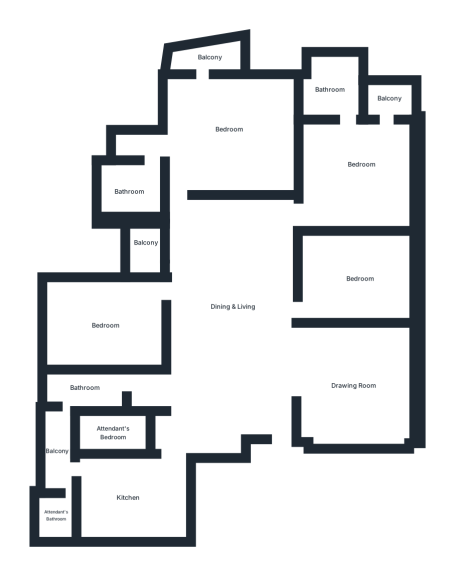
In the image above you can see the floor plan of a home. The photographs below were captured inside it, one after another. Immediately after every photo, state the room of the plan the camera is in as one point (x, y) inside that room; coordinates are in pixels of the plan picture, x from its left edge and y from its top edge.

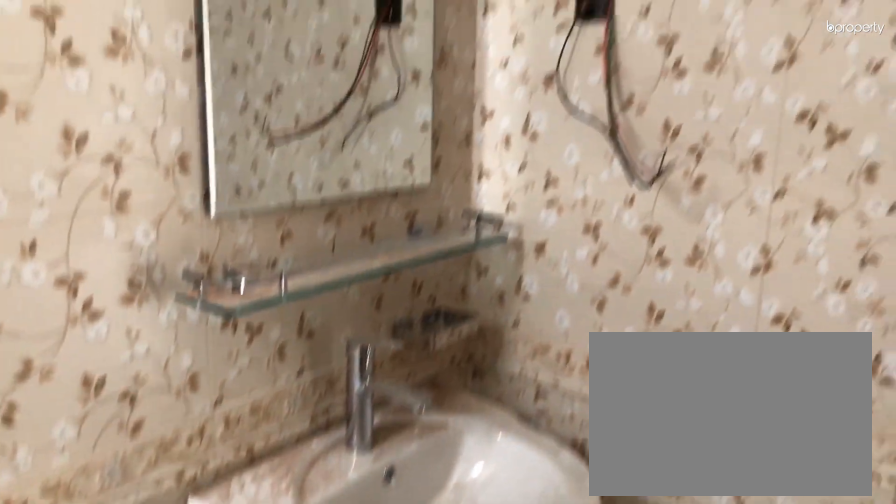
(133, 189)
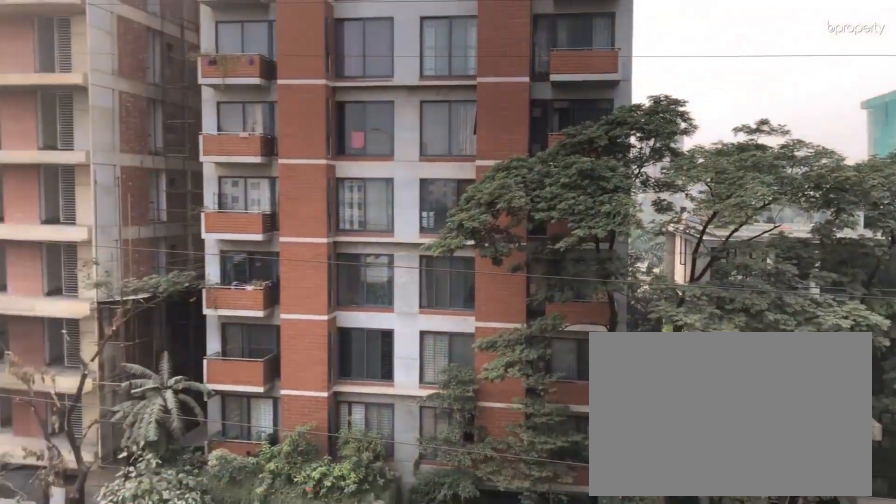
(211, 57)
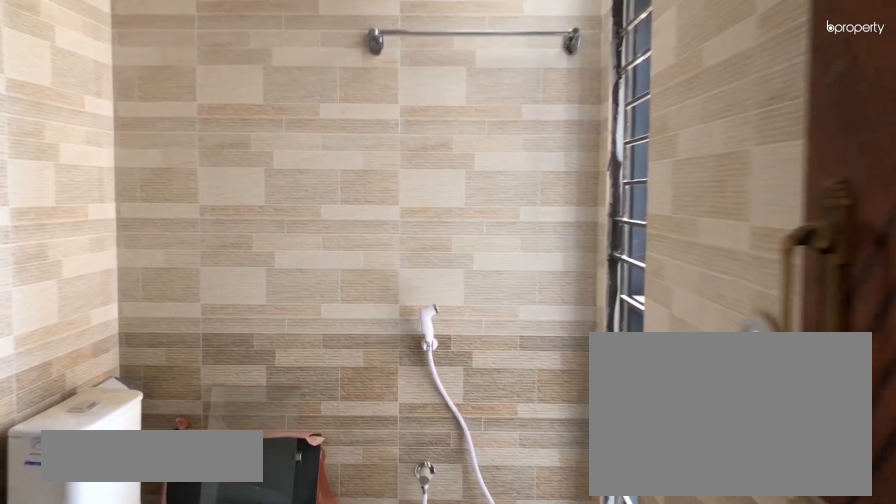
(331, 90)
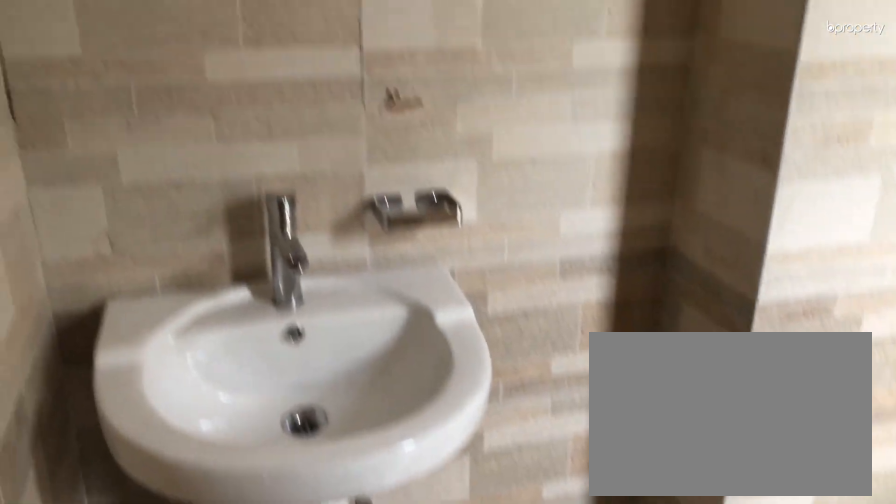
(331, 90)
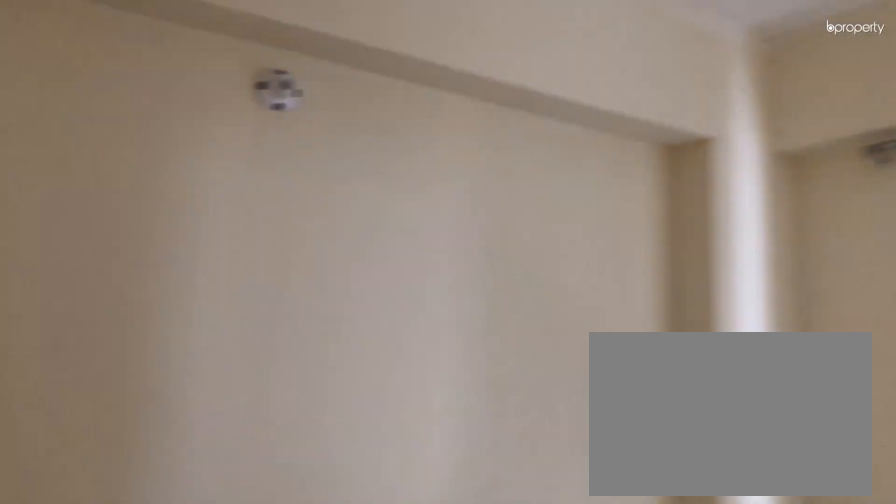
(353, 276)
